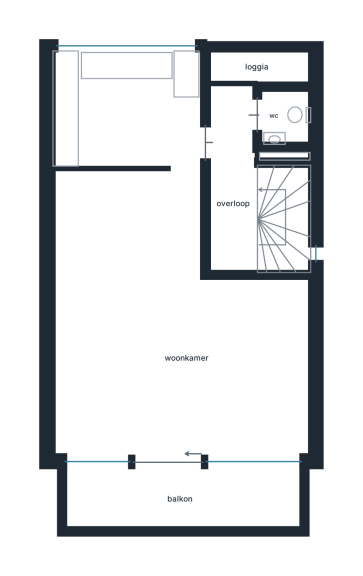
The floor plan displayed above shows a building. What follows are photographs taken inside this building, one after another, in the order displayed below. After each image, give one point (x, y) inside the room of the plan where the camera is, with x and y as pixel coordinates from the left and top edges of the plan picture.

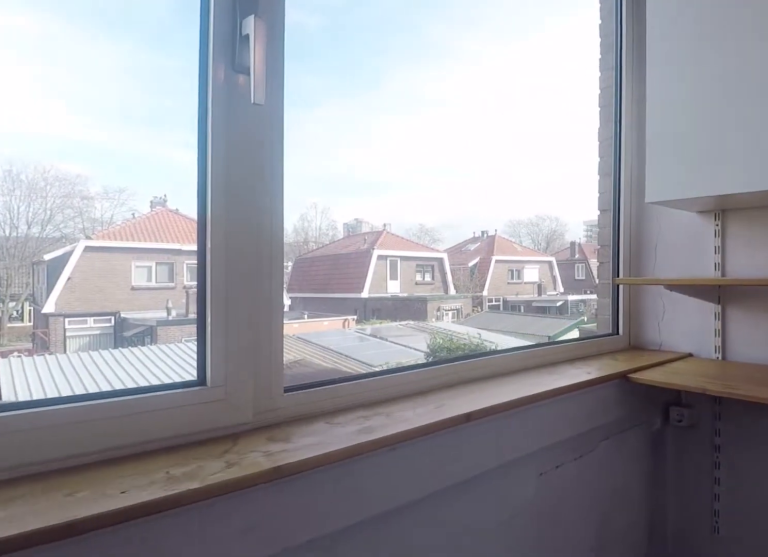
(259, 68)
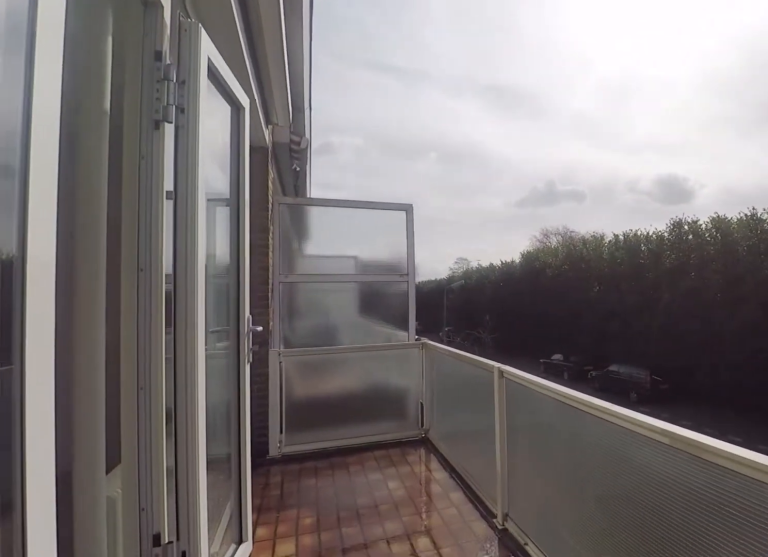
(182, 497)
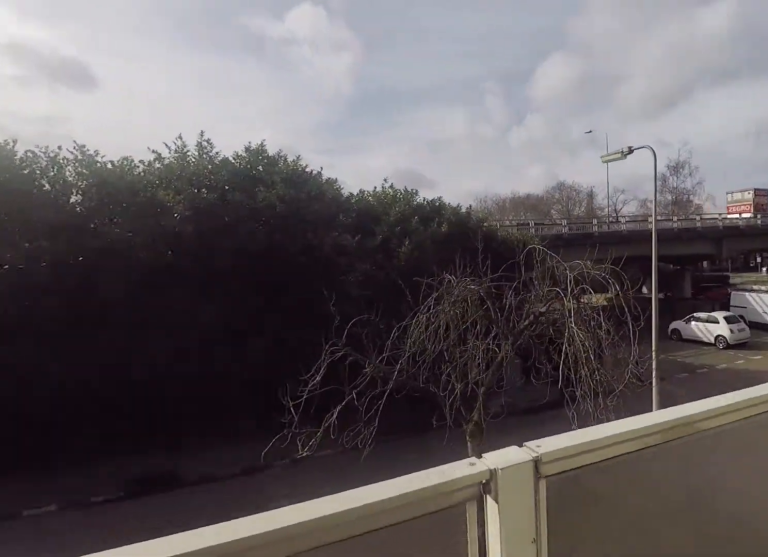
(182, 497)
